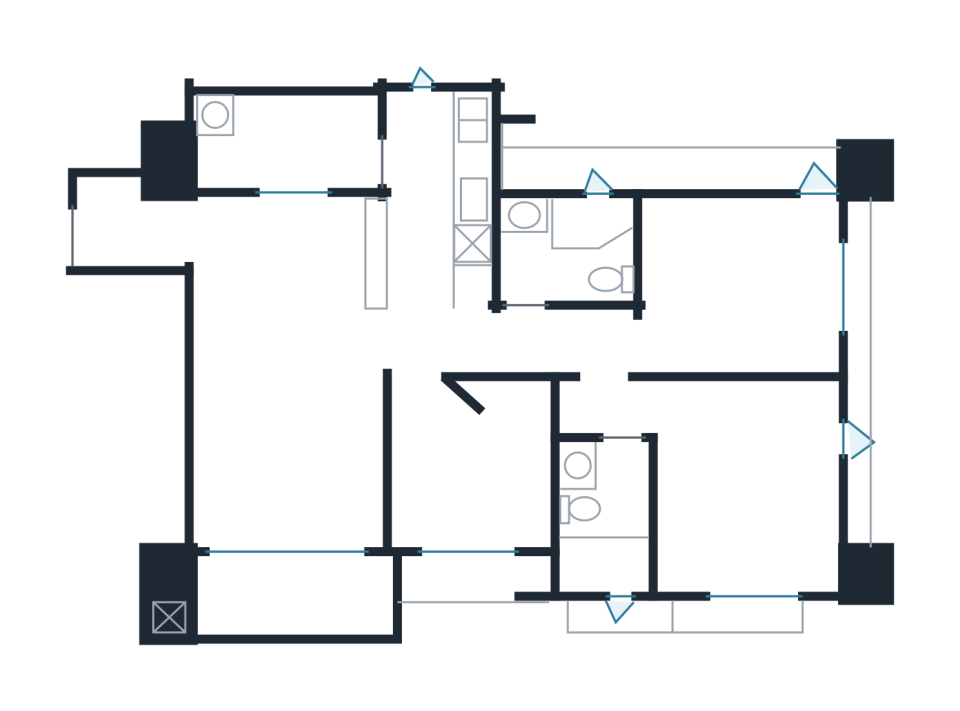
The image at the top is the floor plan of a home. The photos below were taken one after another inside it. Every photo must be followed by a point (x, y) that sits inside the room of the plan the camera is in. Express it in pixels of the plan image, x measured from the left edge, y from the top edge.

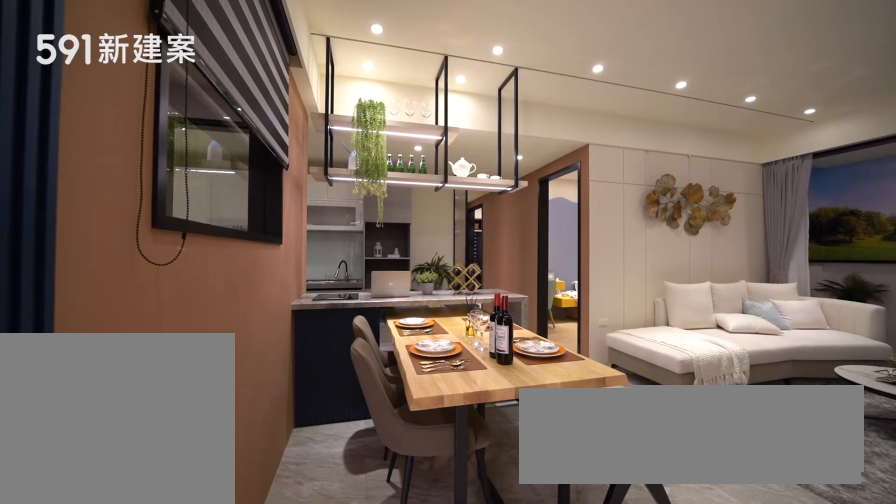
(296, 259)
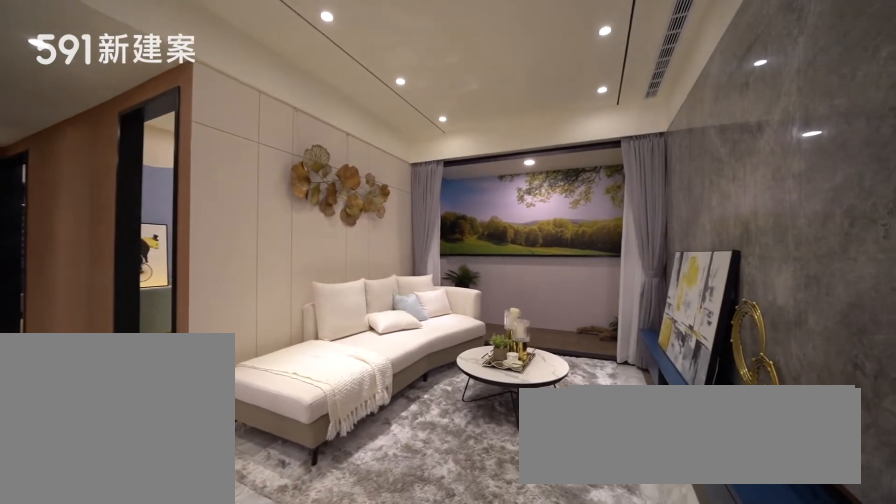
(291, 445)
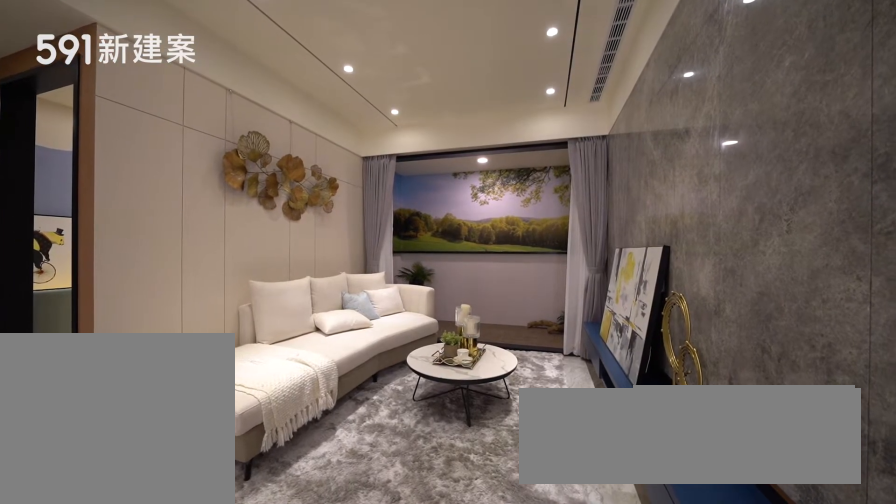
(291, 445)
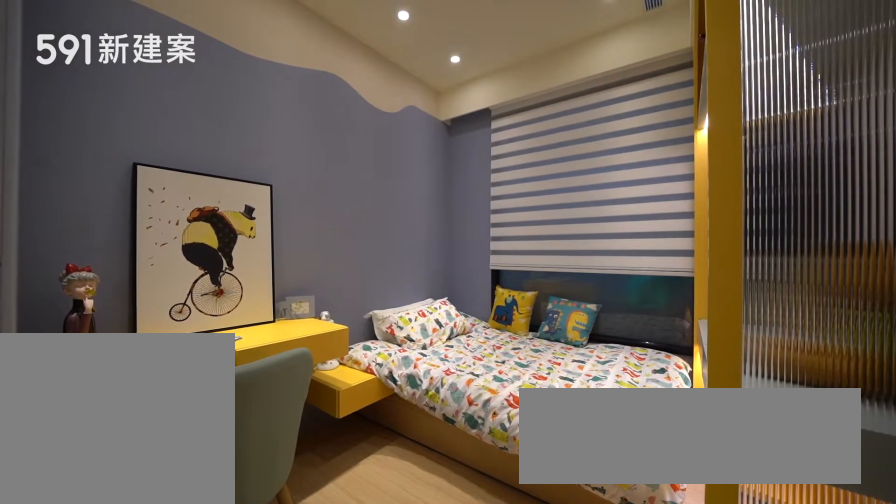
(477, 465)
